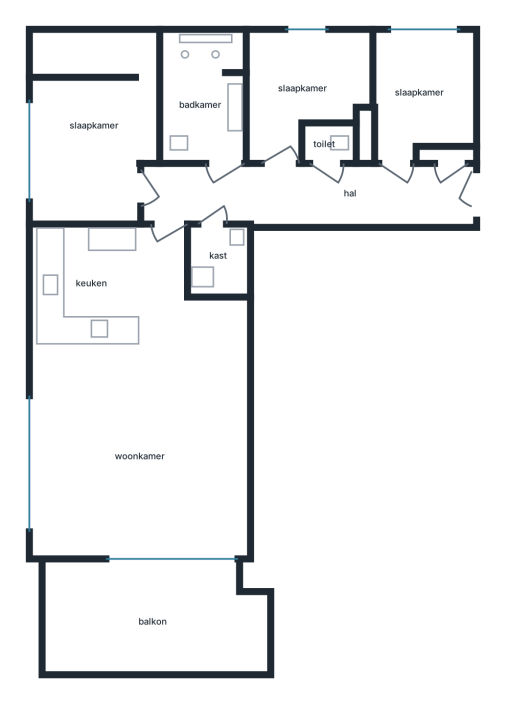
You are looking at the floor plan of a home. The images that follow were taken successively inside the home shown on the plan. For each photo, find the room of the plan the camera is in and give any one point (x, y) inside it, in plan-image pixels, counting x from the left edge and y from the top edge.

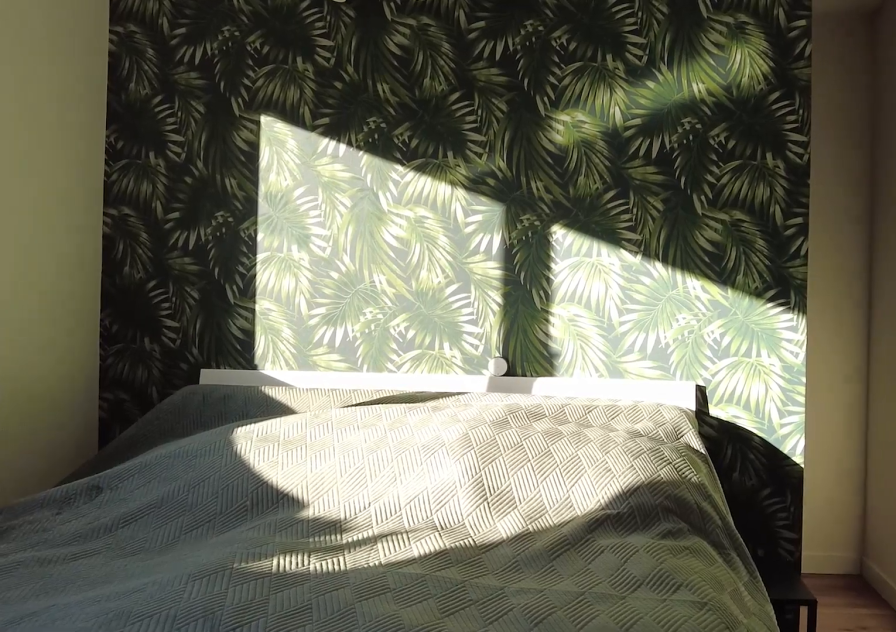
(93, 125)
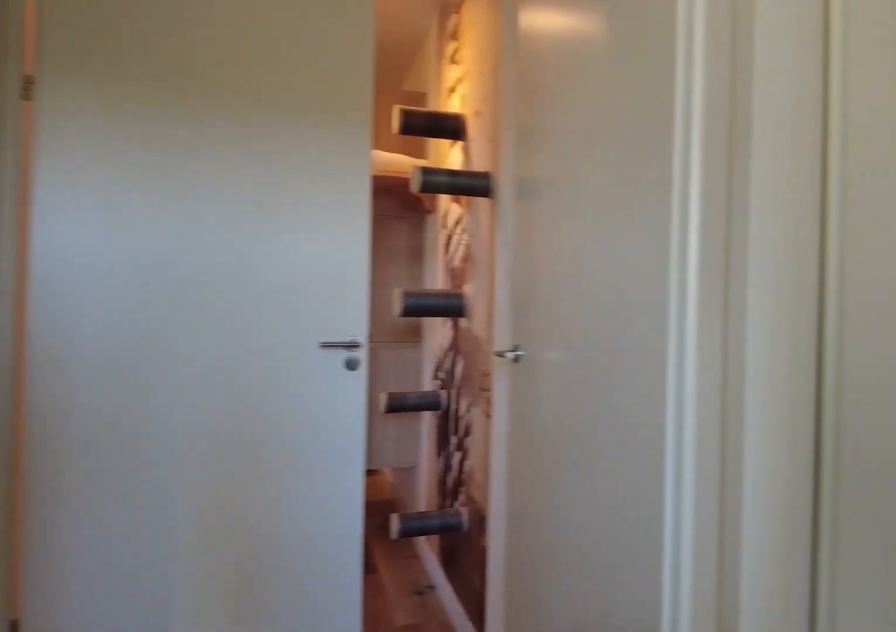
(307, 193)
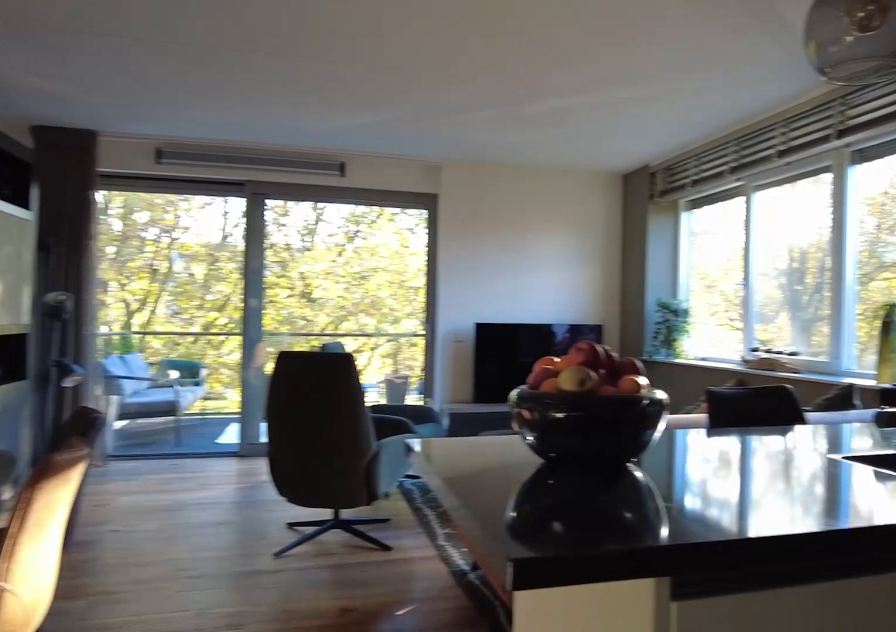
(135, 399)
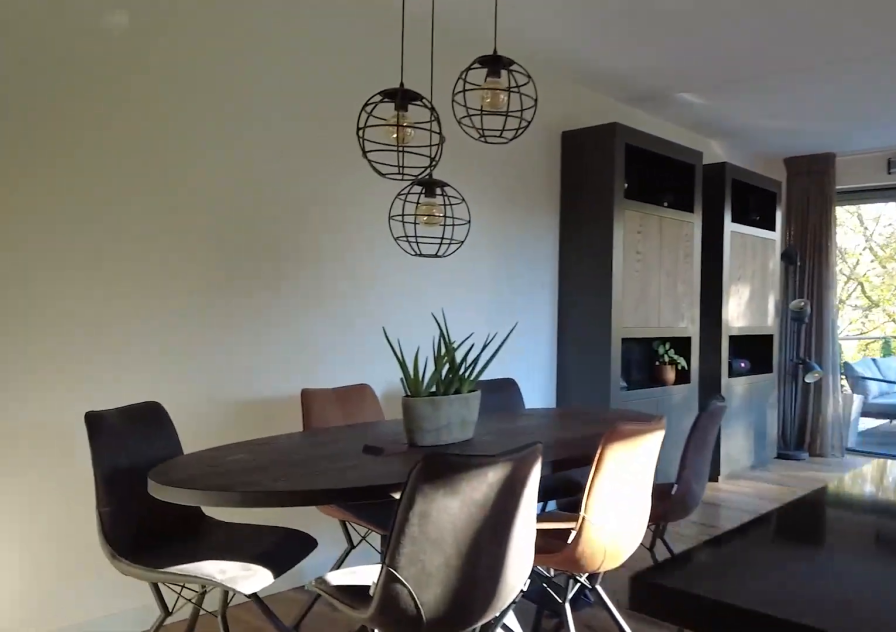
(135, 399)
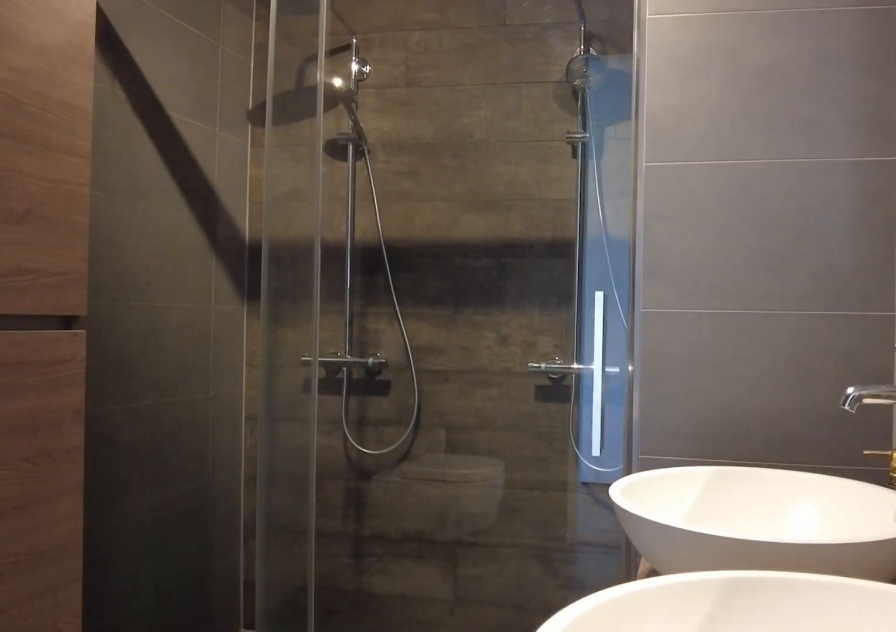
(203, 99)
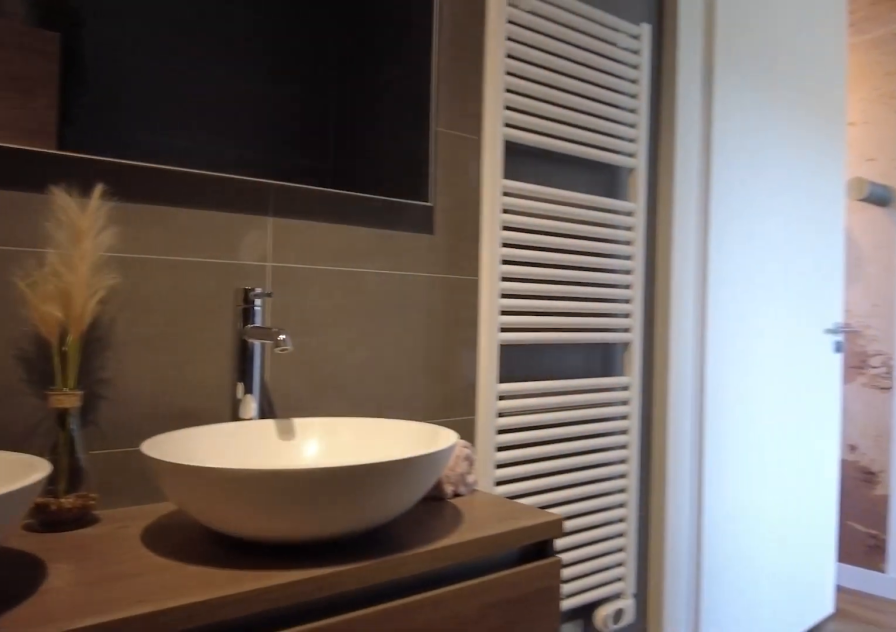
(203, 99)
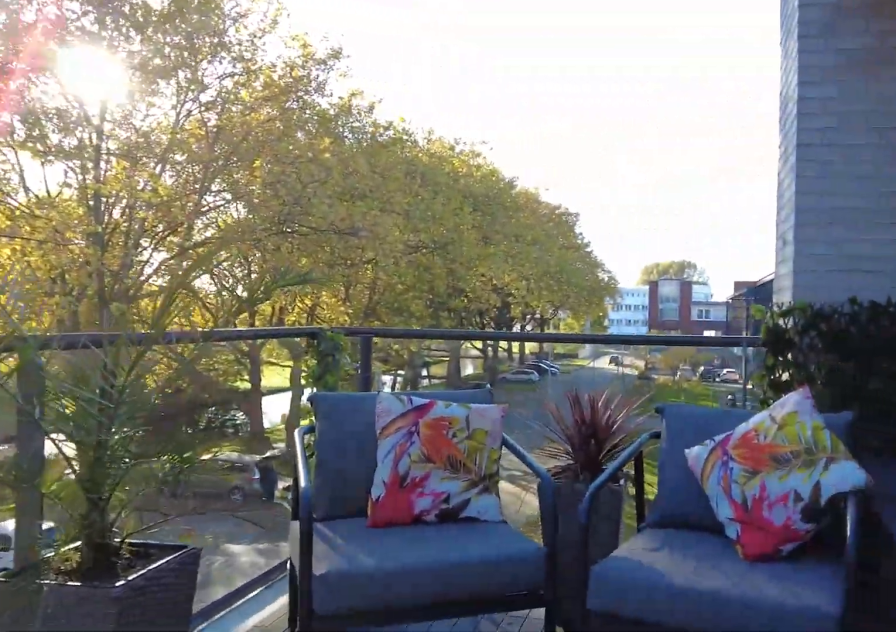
(153, 619)
